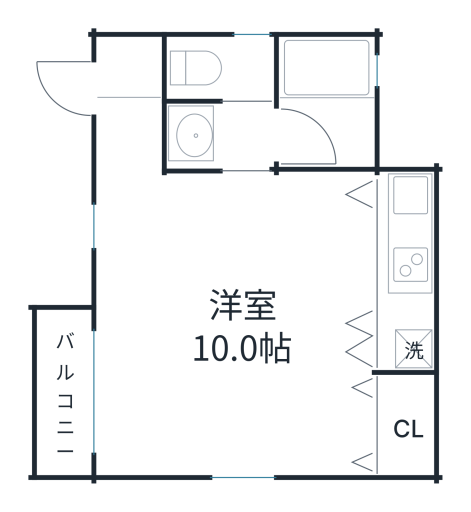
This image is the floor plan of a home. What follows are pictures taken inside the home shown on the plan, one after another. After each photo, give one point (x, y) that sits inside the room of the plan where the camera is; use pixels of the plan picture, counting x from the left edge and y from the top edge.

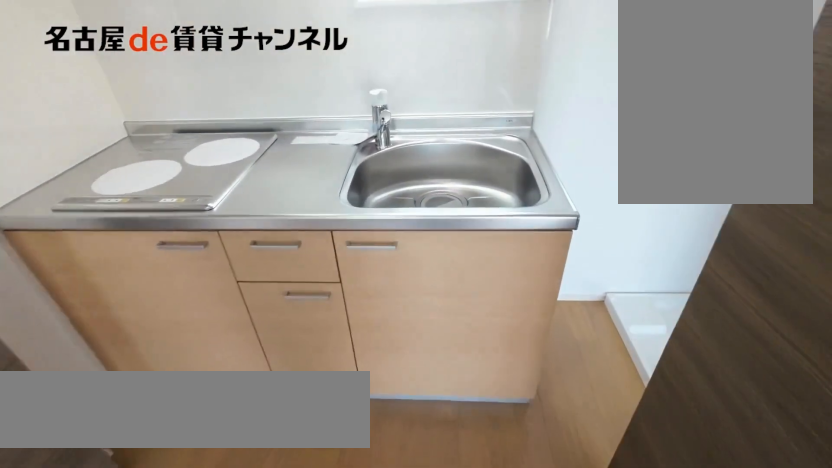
(404, 271)
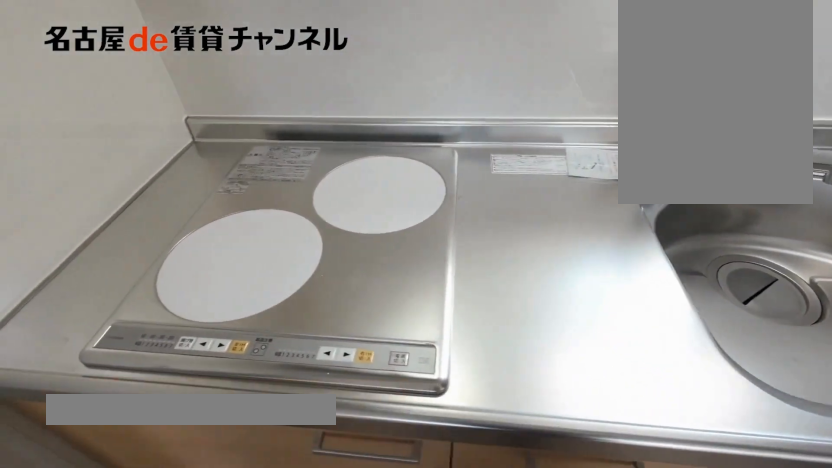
(404, 271)
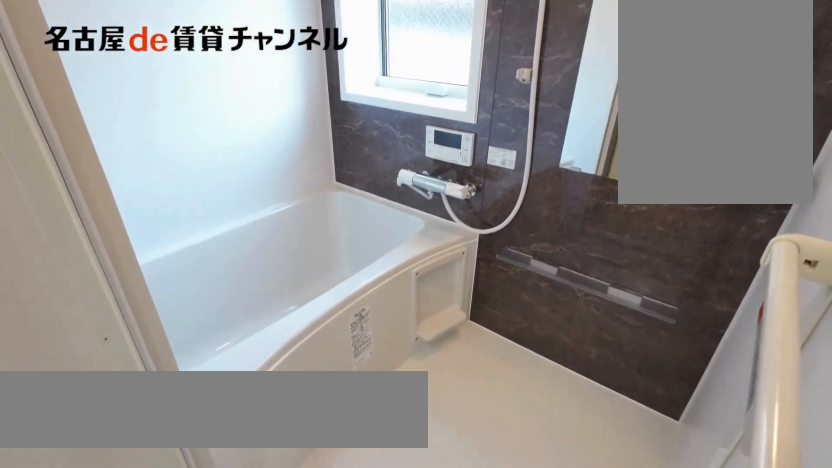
(326, 101)
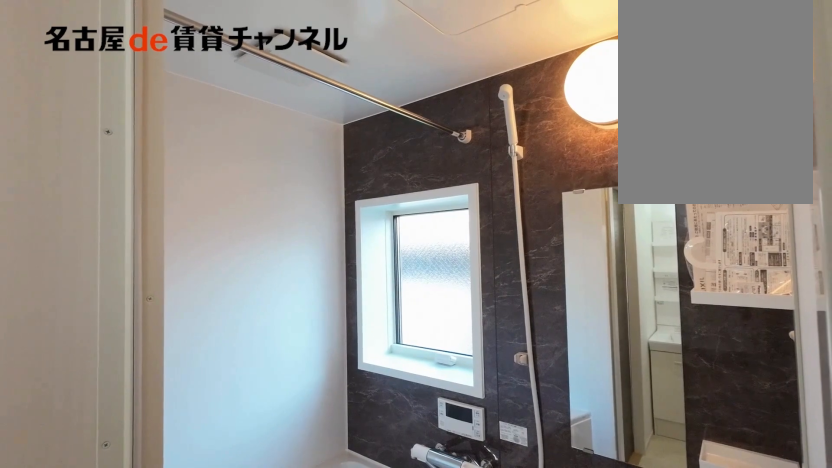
(326, 101)
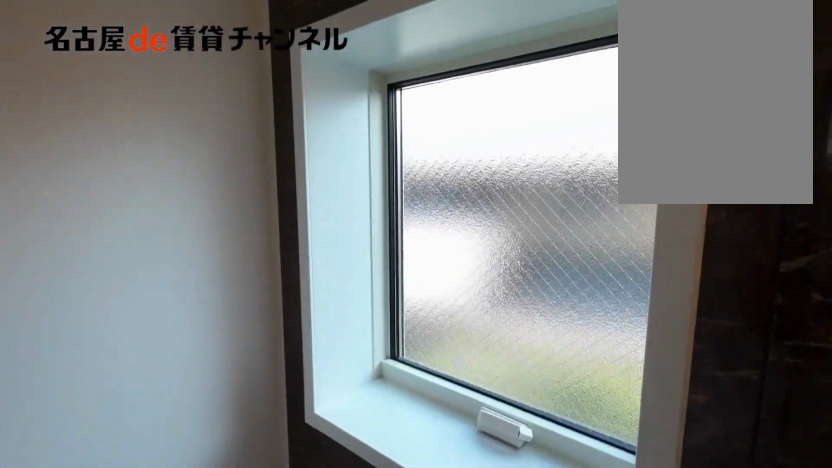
(326, 101)
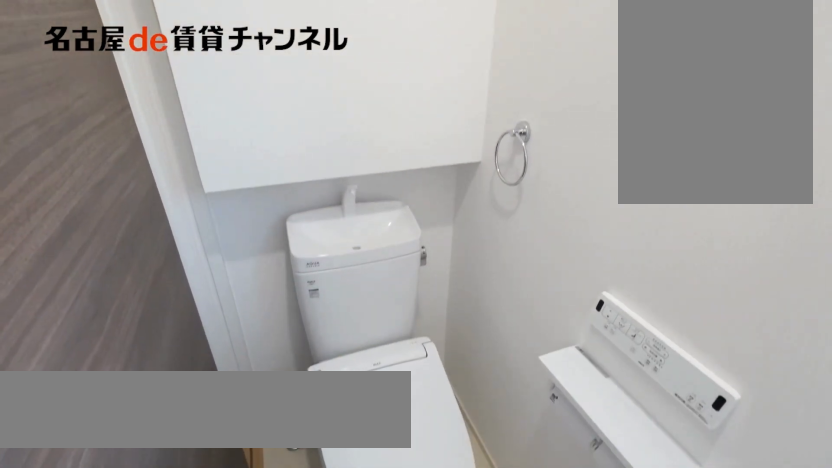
(219, 68)
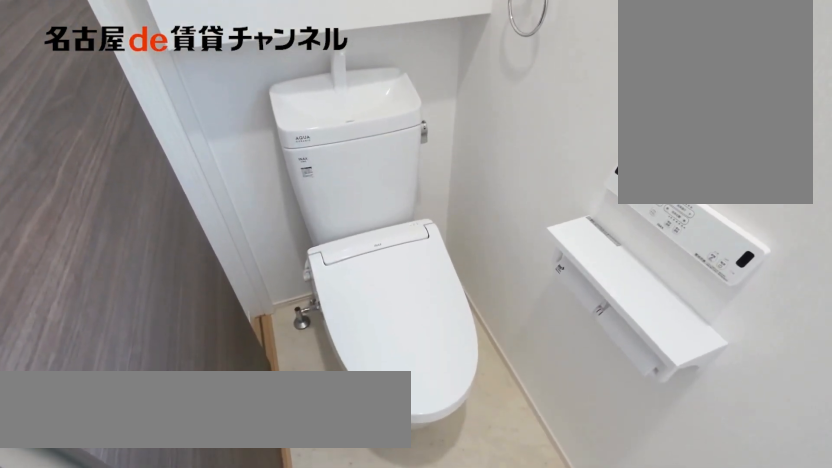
(219, 68)
